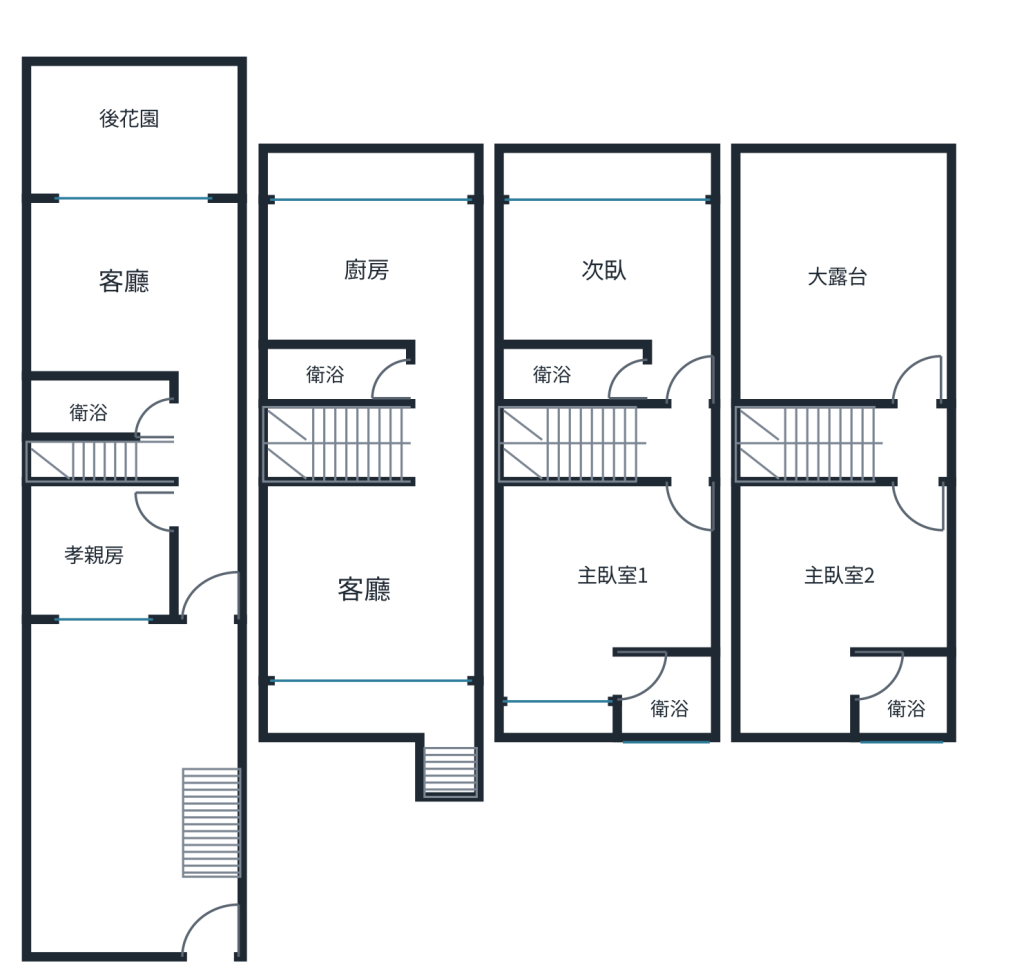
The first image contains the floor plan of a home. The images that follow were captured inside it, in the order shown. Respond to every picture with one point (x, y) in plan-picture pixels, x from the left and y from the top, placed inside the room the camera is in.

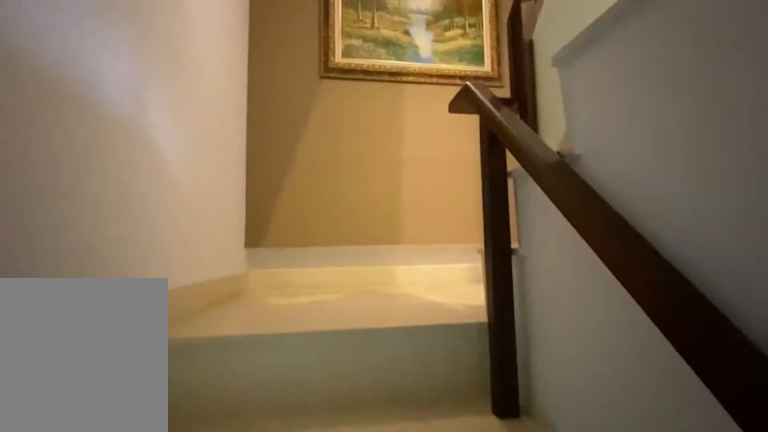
(107, 460)
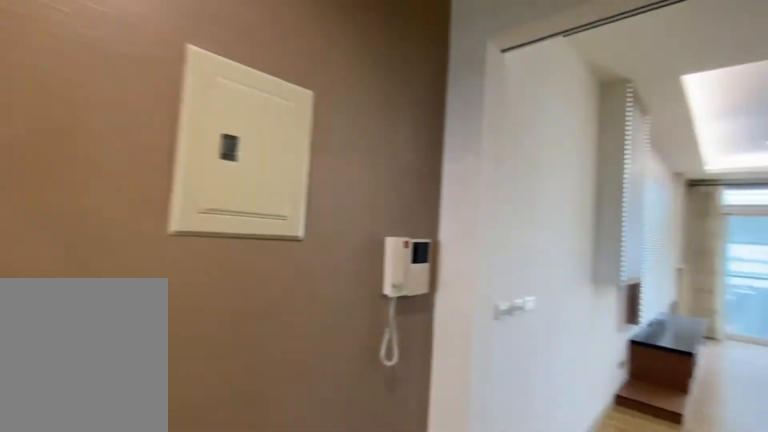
(351, 423)
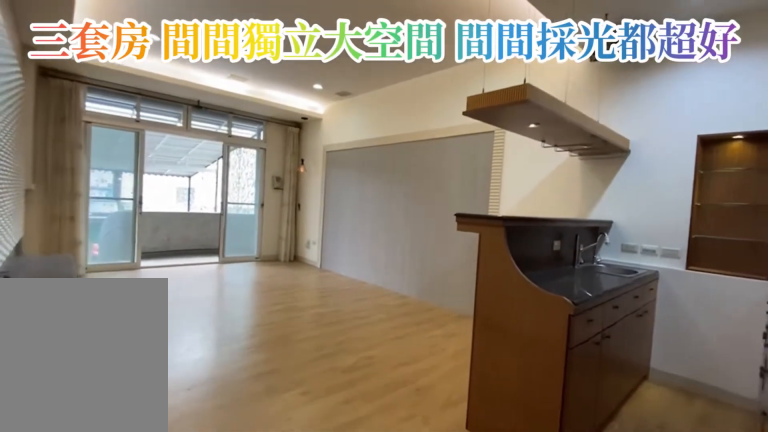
(379, 590)
